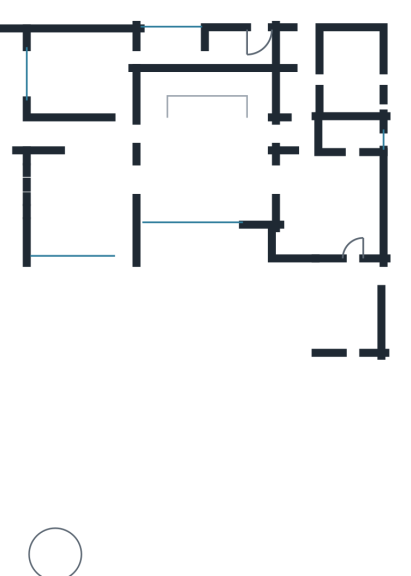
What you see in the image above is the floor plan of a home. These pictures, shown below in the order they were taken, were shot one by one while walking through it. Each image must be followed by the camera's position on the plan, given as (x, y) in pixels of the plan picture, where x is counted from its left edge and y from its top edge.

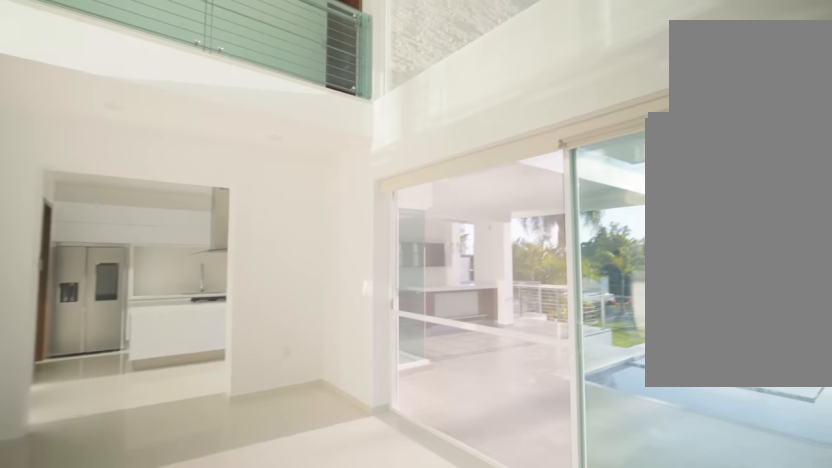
(164, 173)
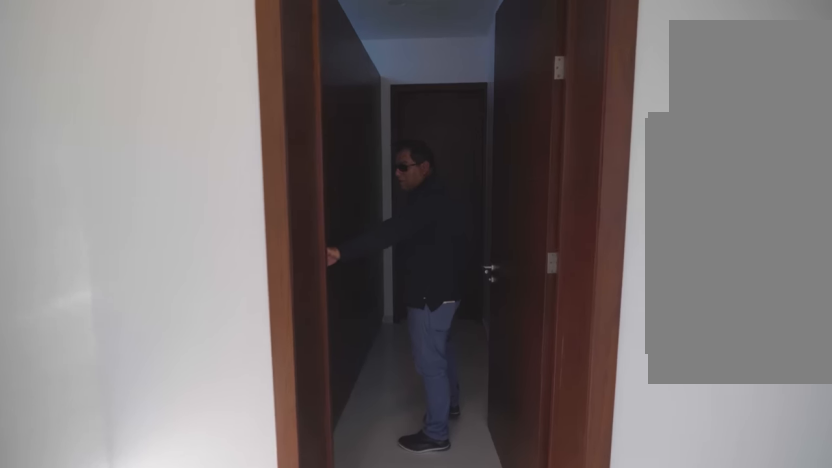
(143, 55)
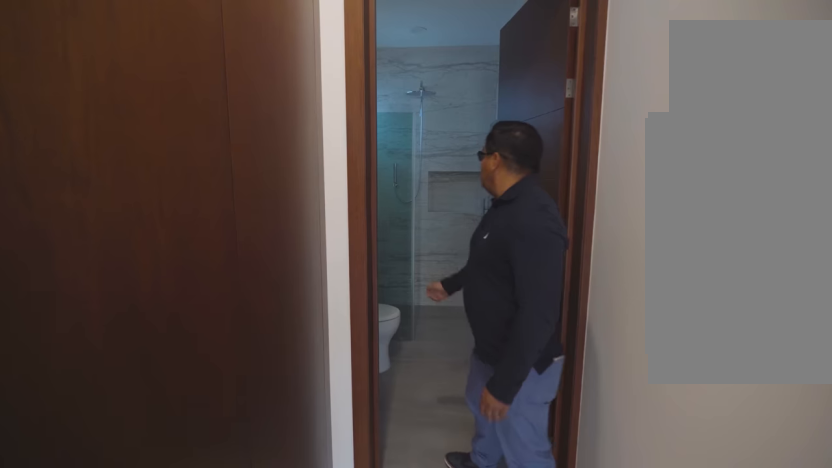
(167, 53)
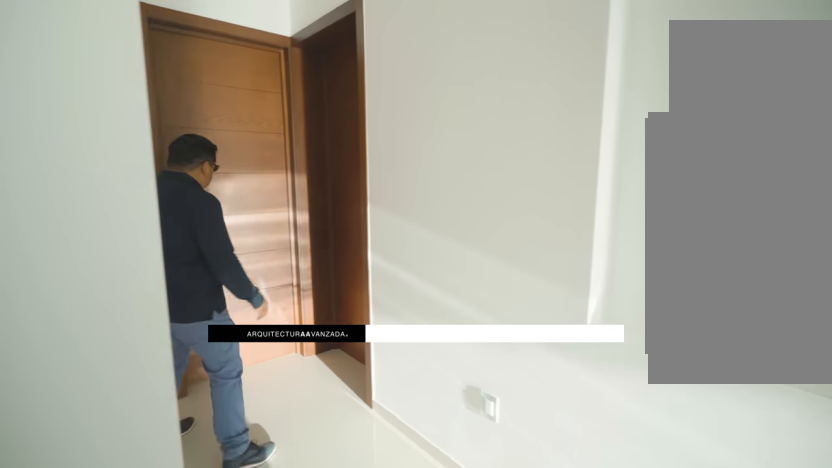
(301, 119)
